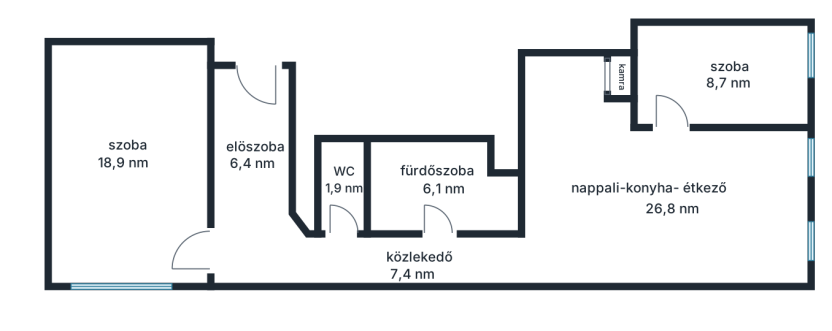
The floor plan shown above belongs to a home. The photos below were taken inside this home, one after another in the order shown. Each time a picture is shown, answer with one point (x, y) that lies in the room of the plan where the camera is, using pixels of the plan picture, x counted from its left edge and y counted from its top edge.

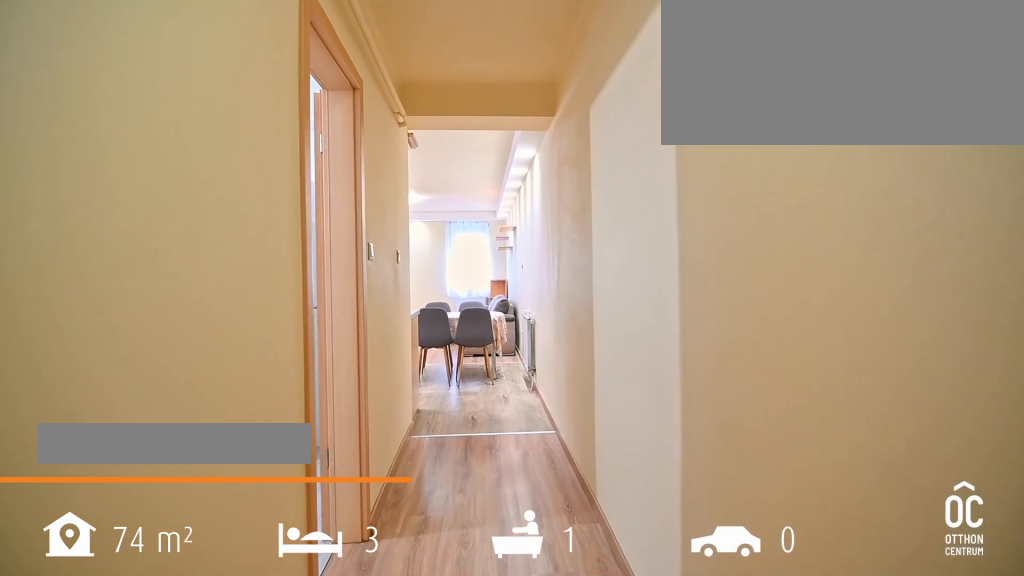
(417, 262)
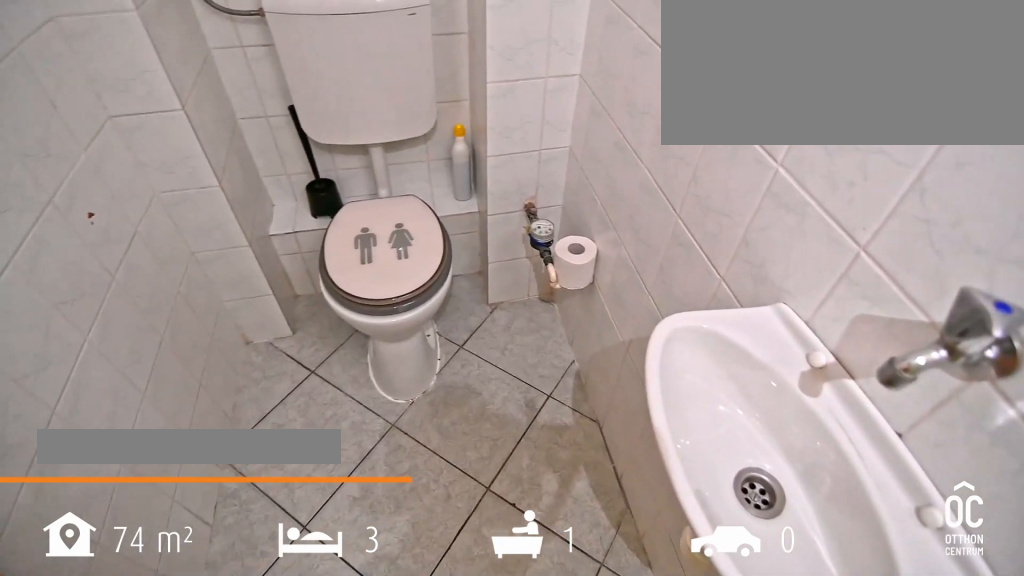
(343, 182)
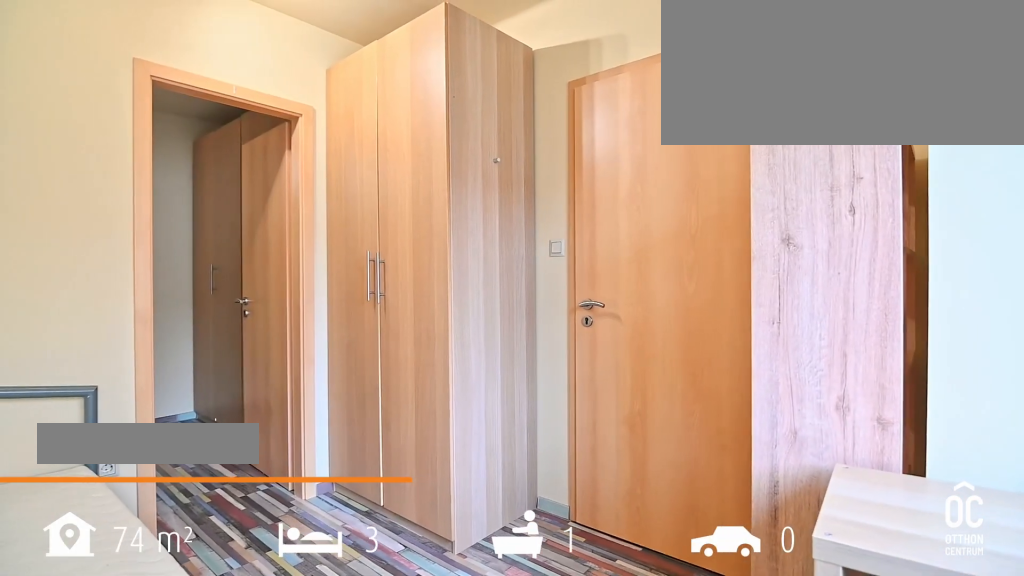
(125, 204)
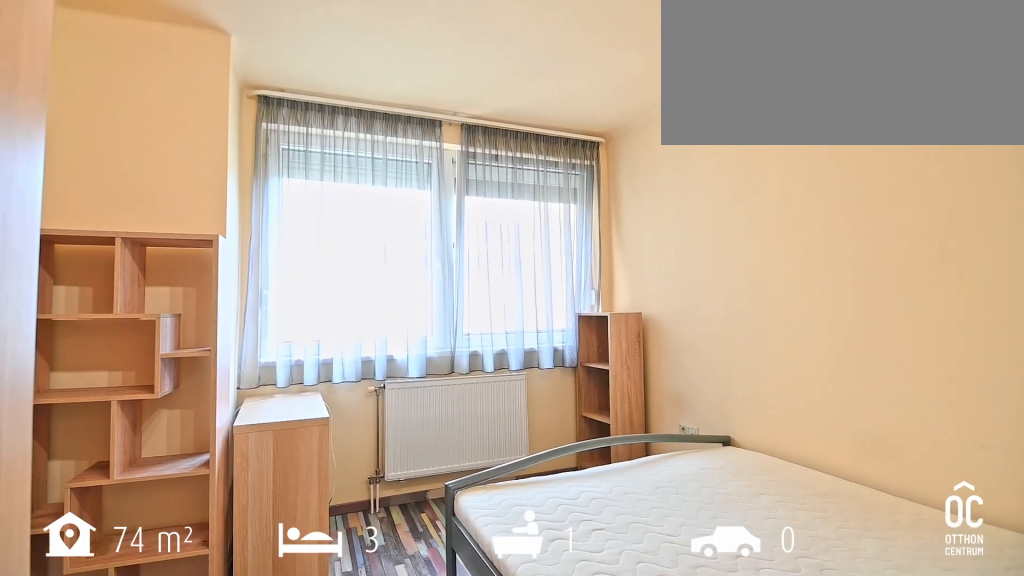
(125, 204)
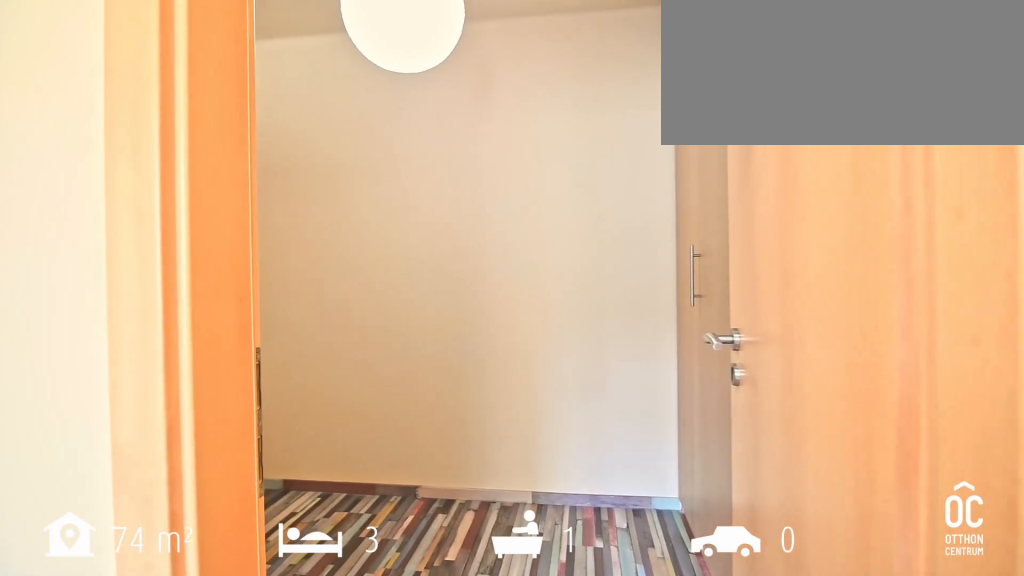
(126, 81)
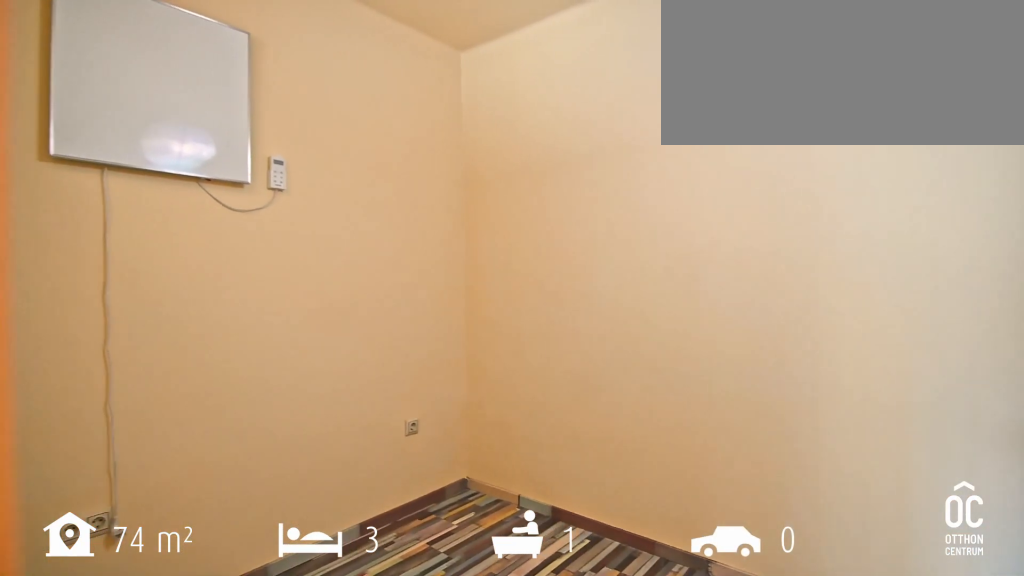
(126, 81)
